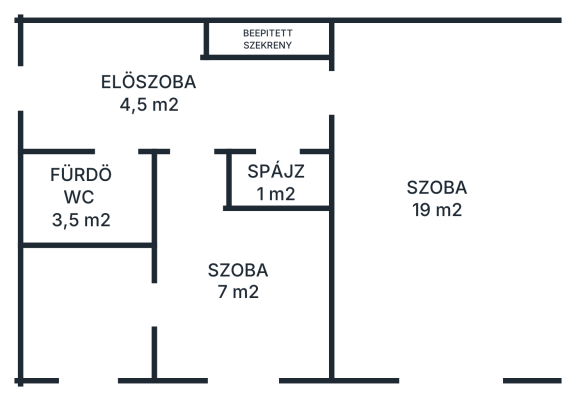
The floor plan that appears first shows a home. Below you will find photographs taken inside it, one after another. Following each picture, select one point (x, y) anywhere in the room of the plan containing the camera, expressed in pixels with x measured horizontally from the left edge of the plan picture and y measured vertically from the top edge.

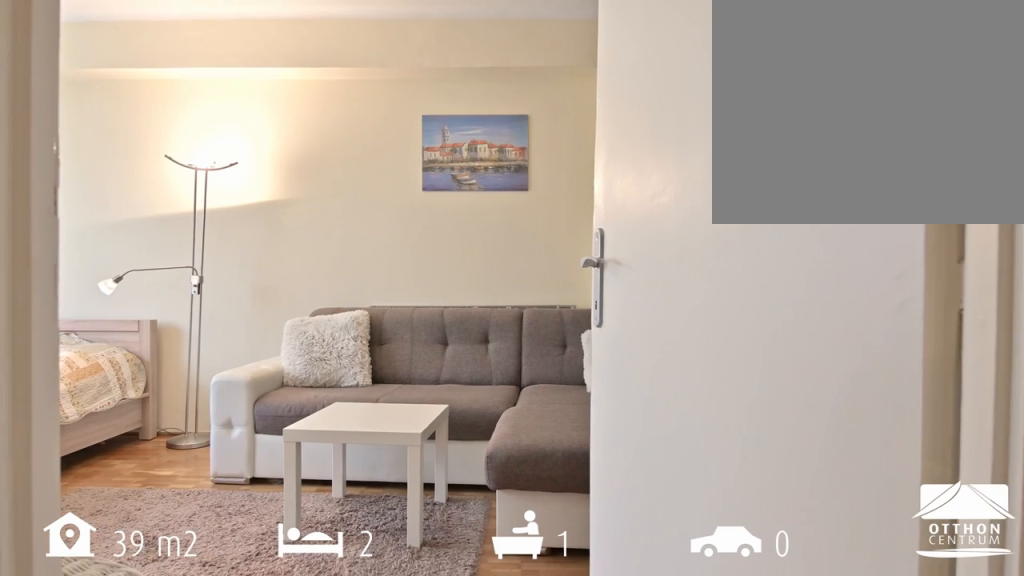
(156, 90)
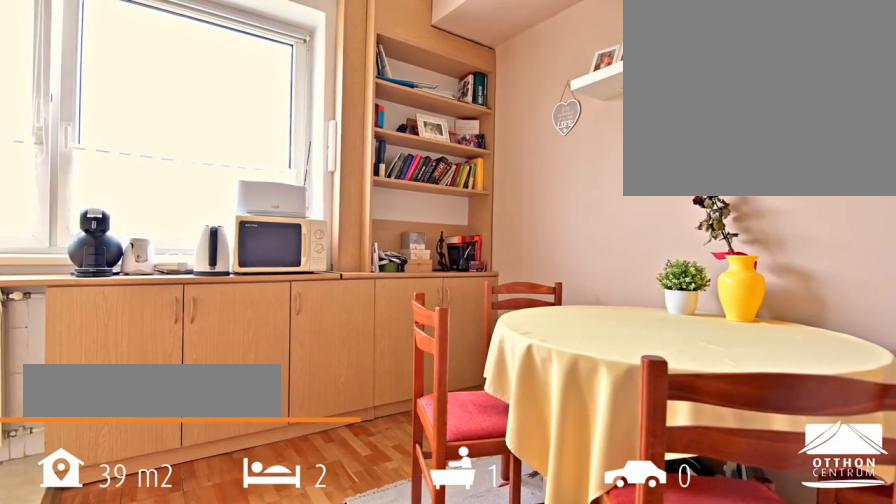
(236, 277)
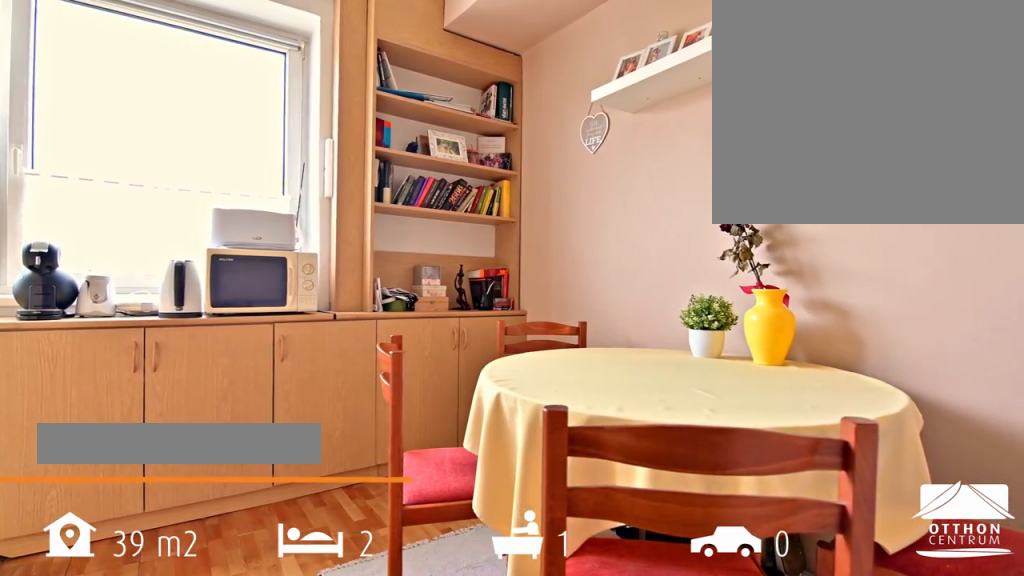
(236, 277)
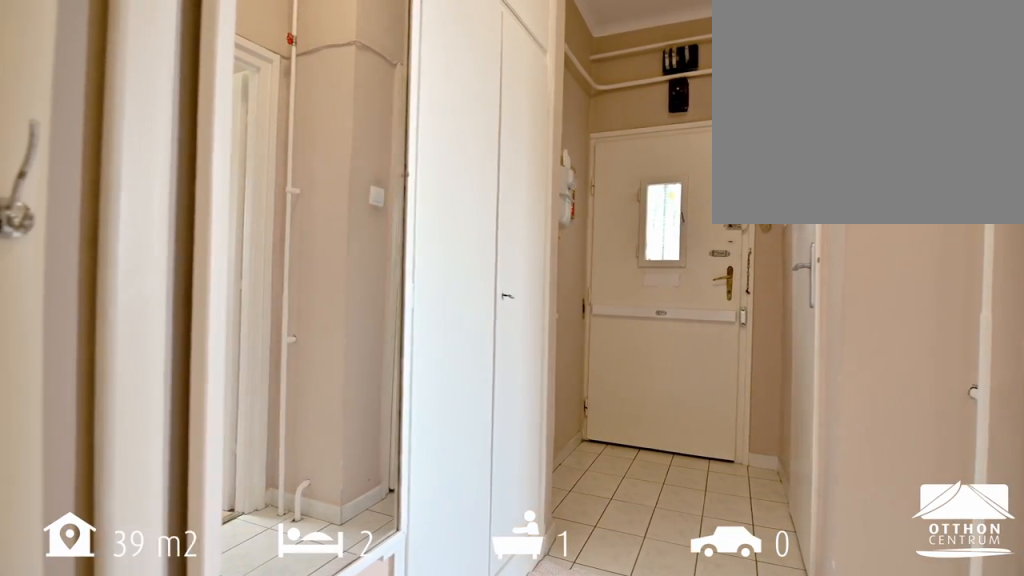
(156, 90)
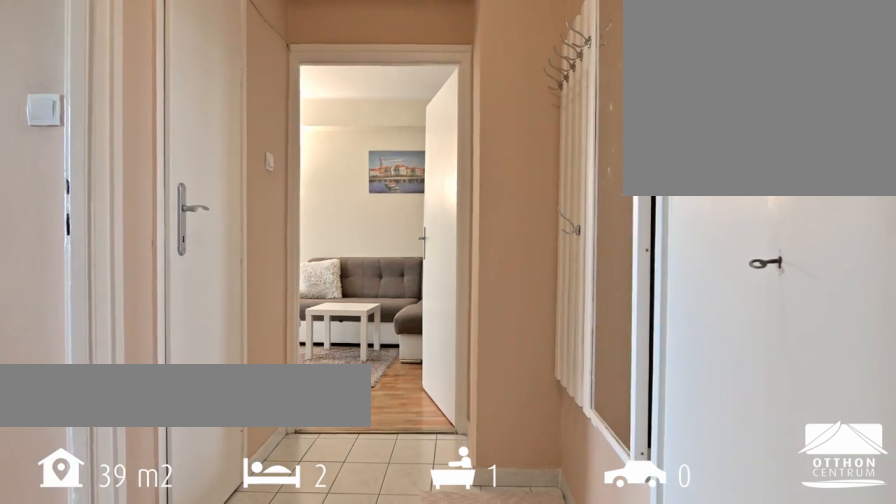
(156, 90)
